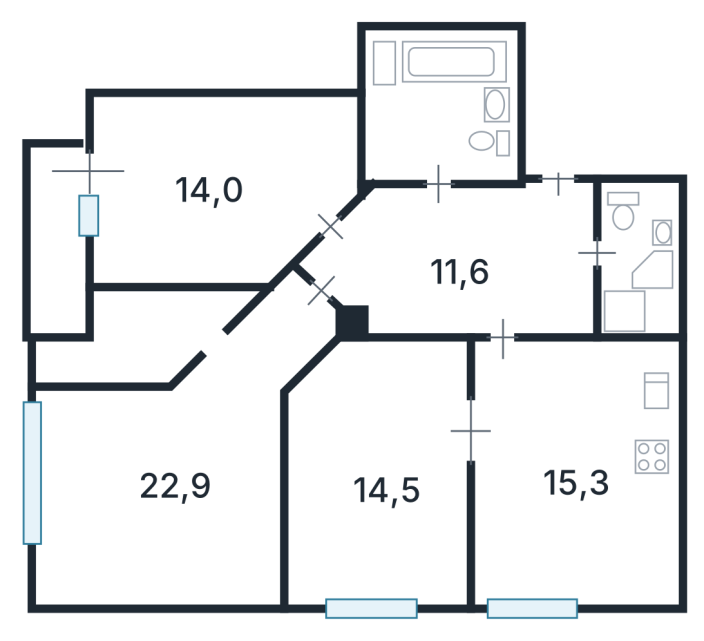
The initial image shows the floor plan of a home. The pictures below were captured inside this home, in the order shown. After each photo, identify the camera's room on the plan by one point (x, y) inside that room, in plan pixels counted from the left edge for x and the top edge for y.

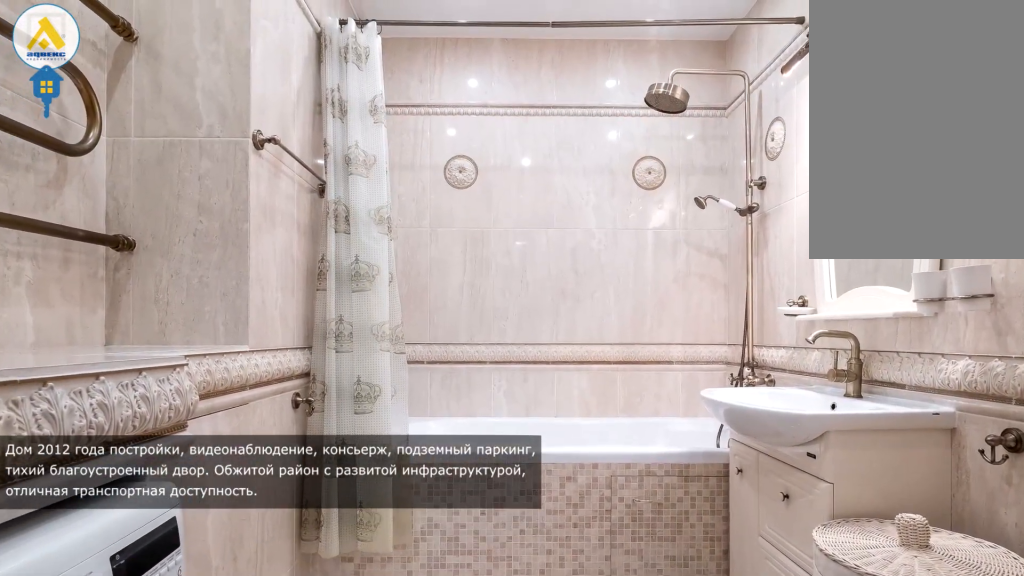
(442, 125)
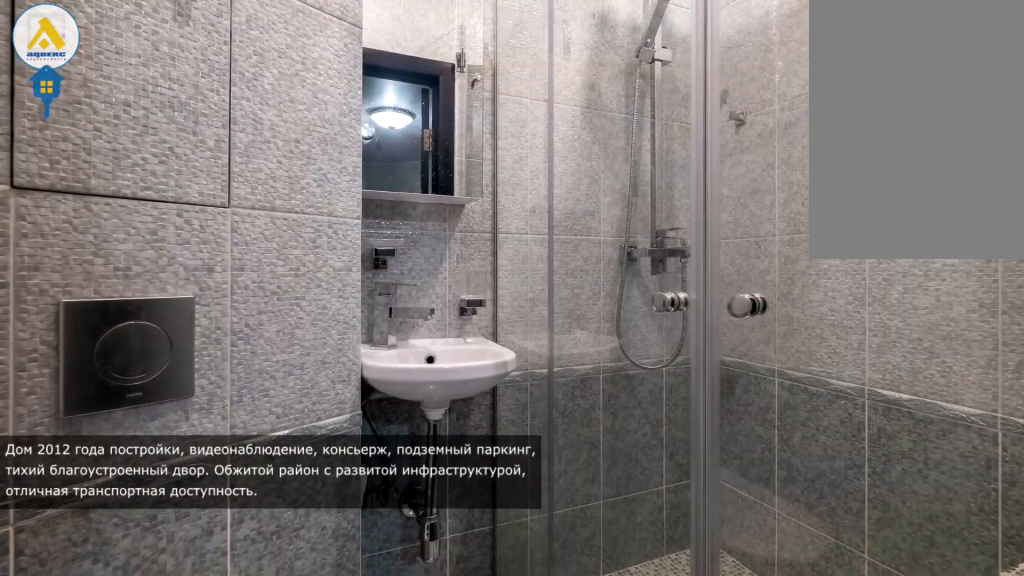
(625, 259)
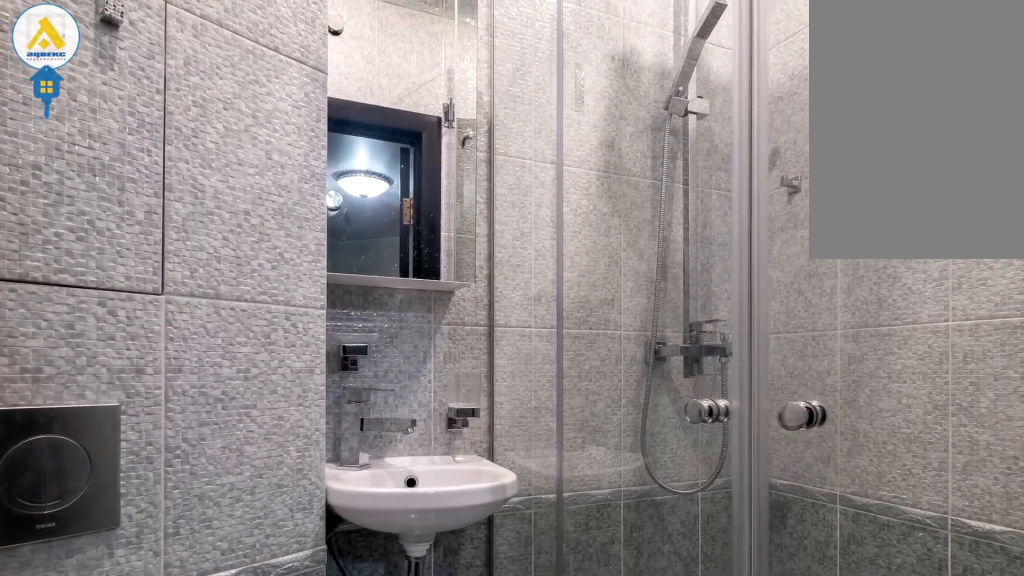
(625, 259)
